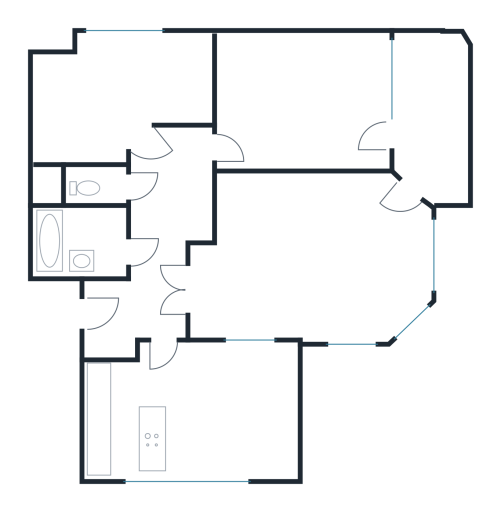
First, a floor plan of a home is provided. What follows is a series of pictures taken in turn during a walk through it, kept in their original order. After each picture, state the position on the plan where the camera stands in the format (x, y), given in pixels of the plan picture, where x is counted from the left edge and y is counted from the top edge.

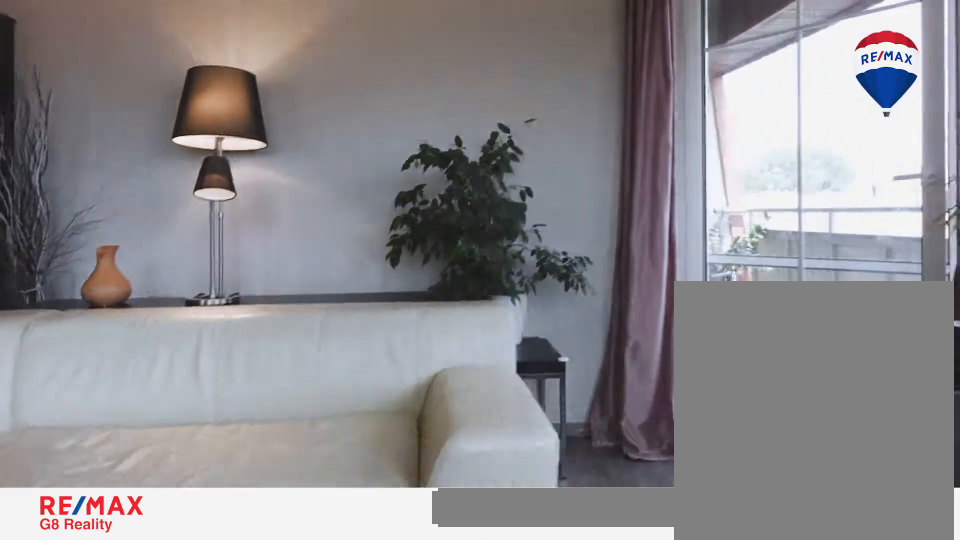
(326, 282)
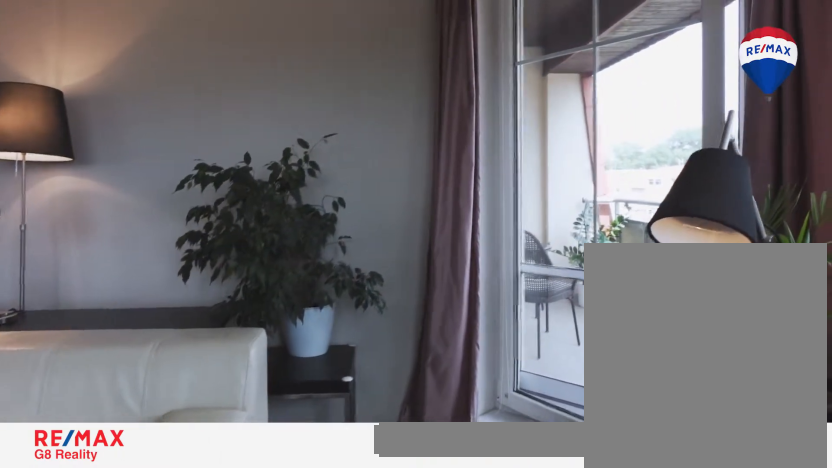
(366, 282)
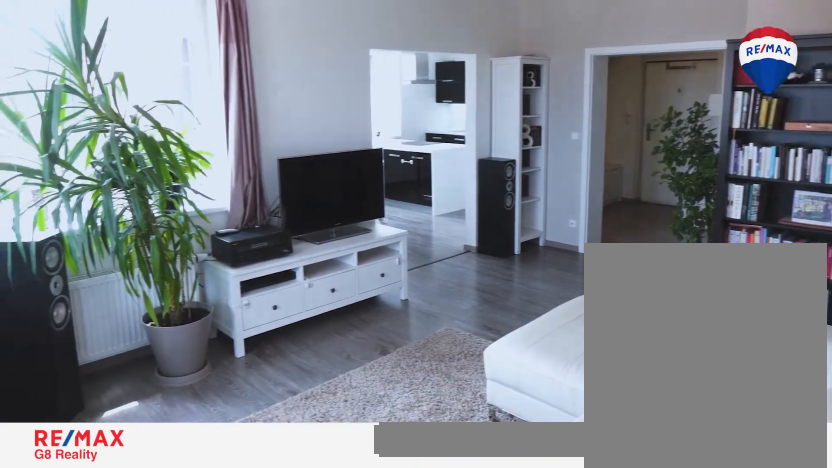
(418, 201)
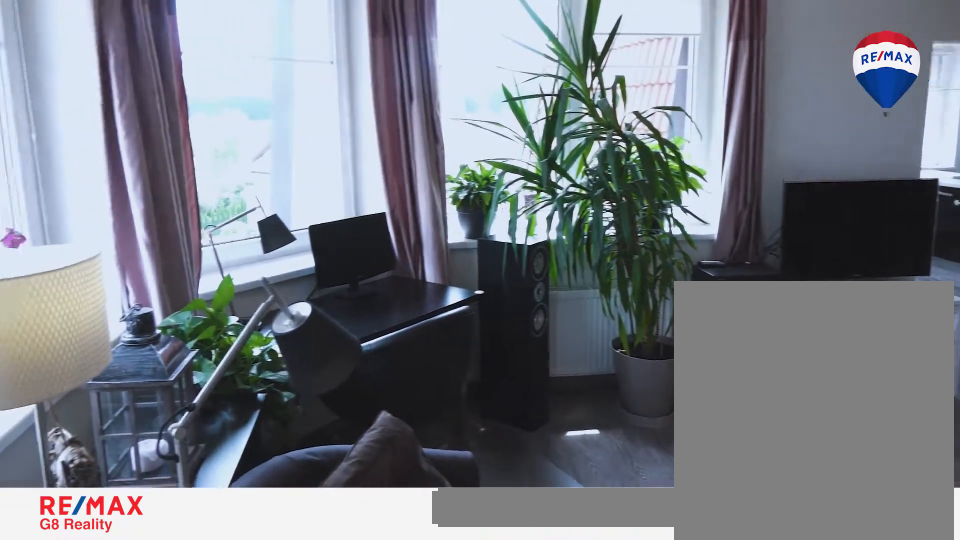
(410, 211)
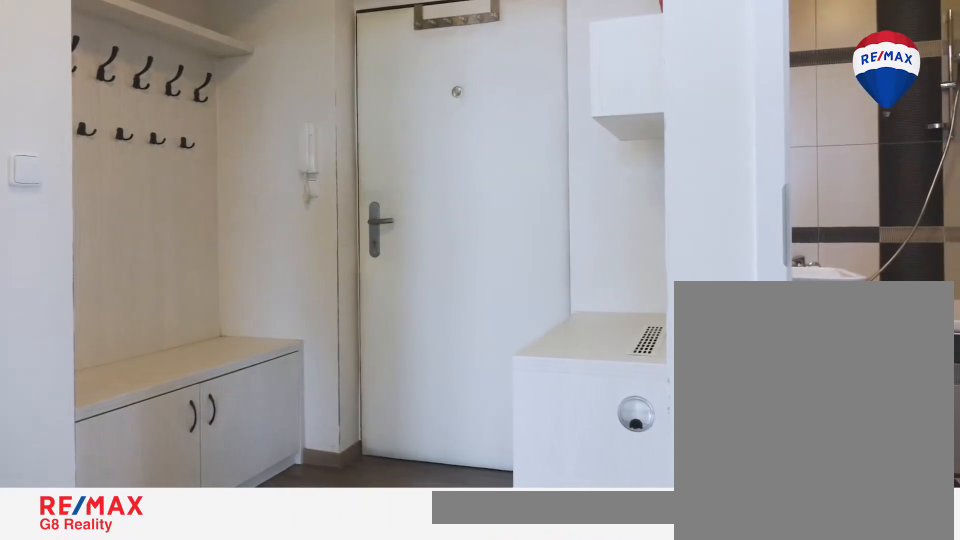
(191, 293)
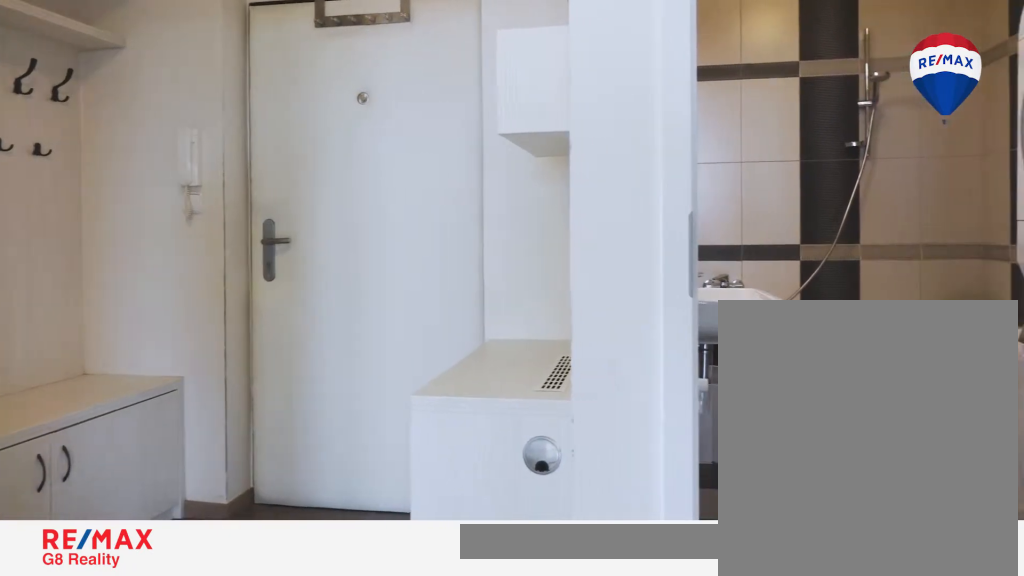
(185, 290)
